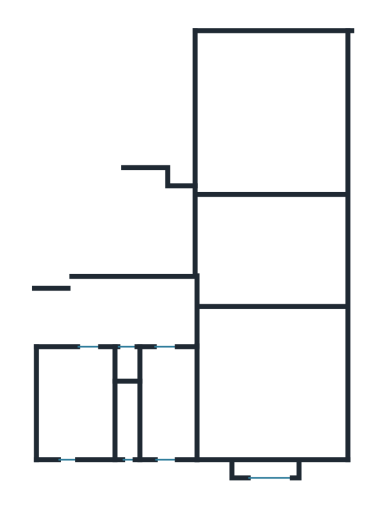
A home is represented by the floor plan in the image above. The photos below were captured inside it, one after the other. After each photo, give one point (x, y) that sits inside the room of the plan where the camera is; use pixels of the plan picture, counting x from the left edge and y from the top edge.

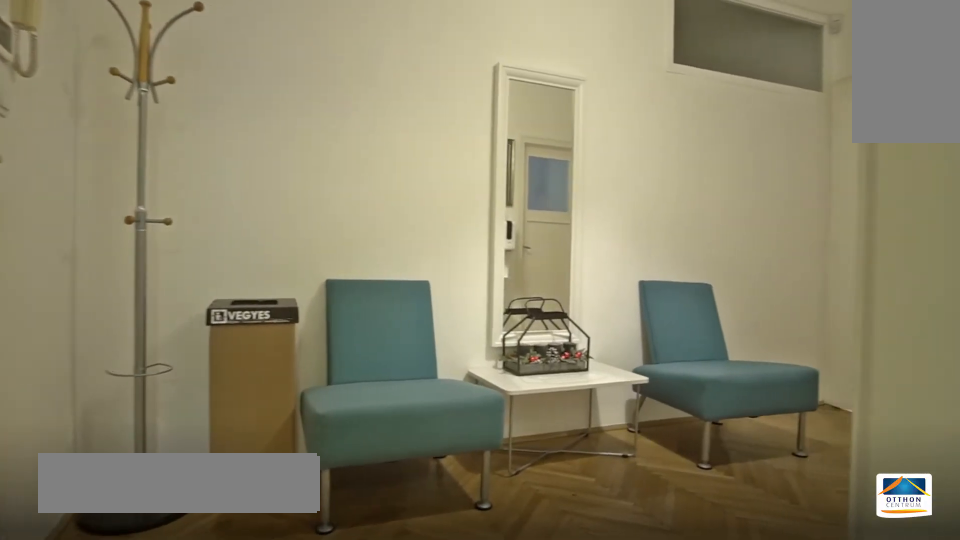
(138, 313)
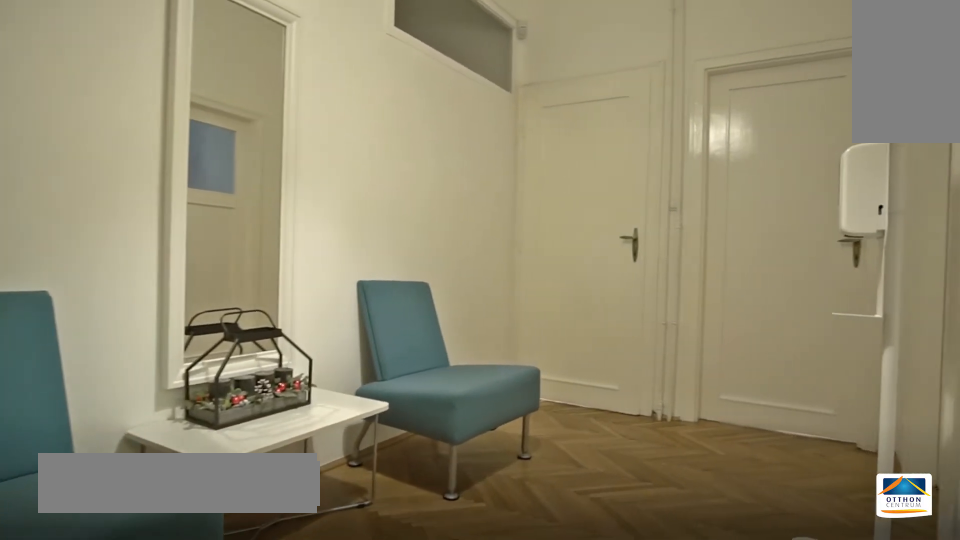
(138, 312)
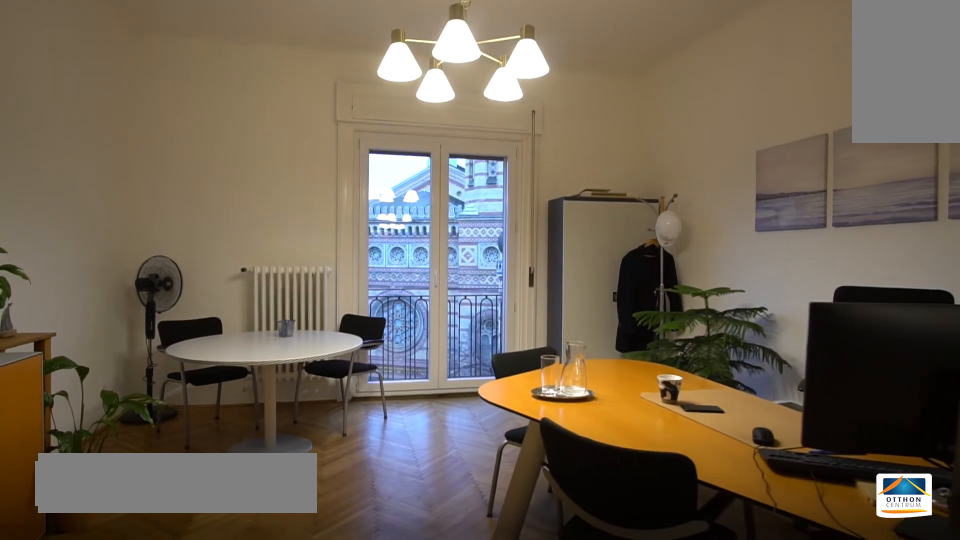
(272, 121)
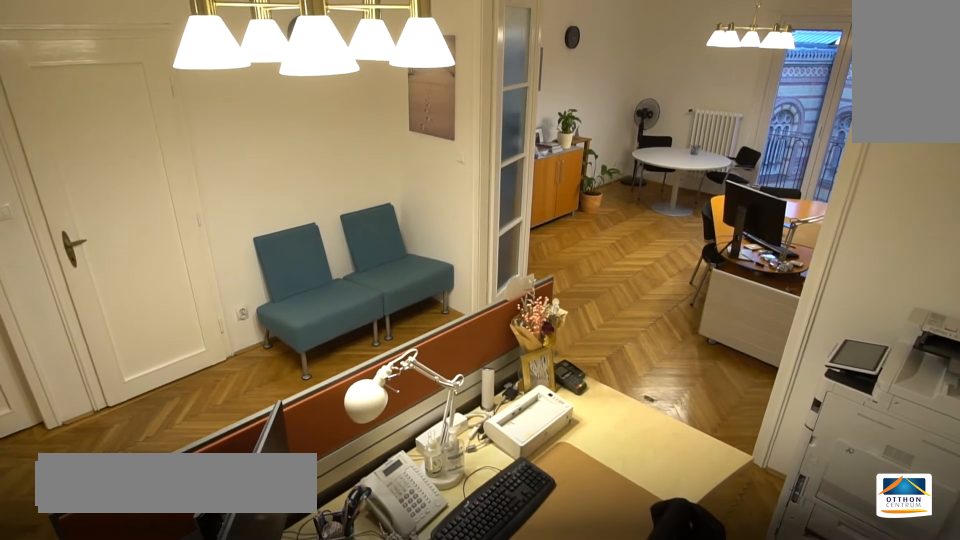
(270, 253)
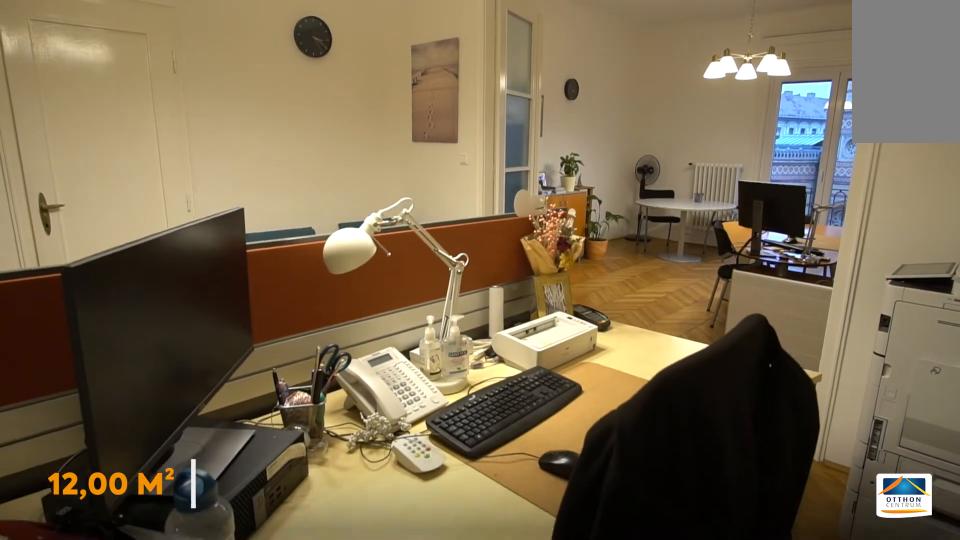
(270, 253)
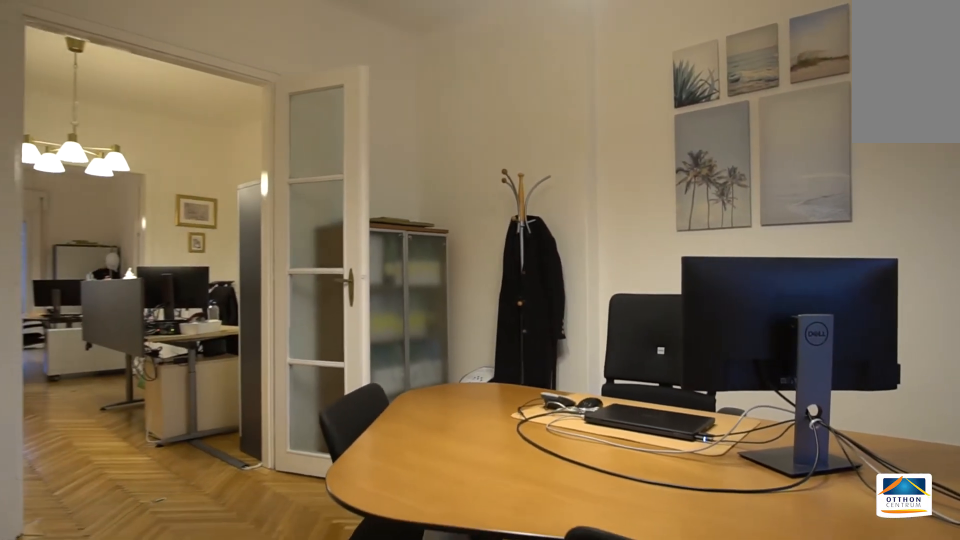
(275, 391)
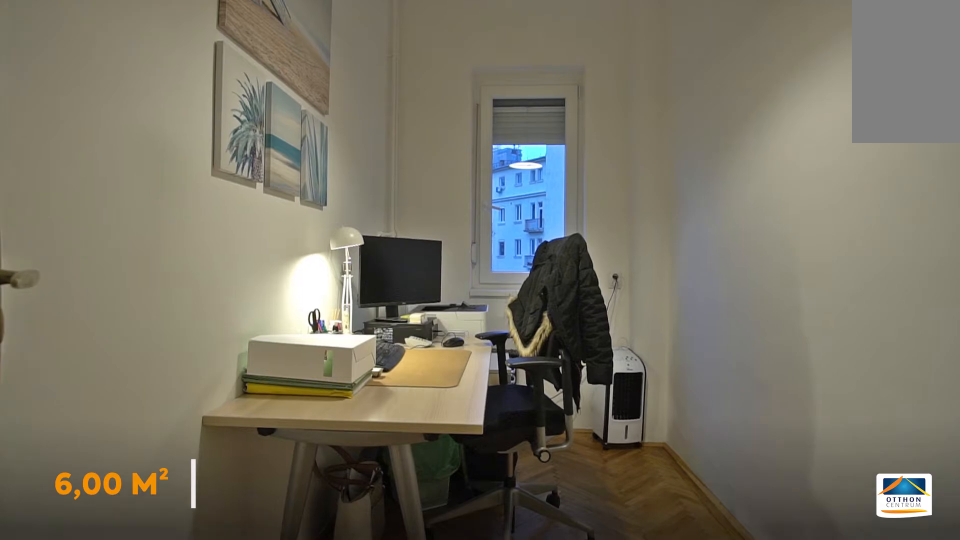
(170, 406)
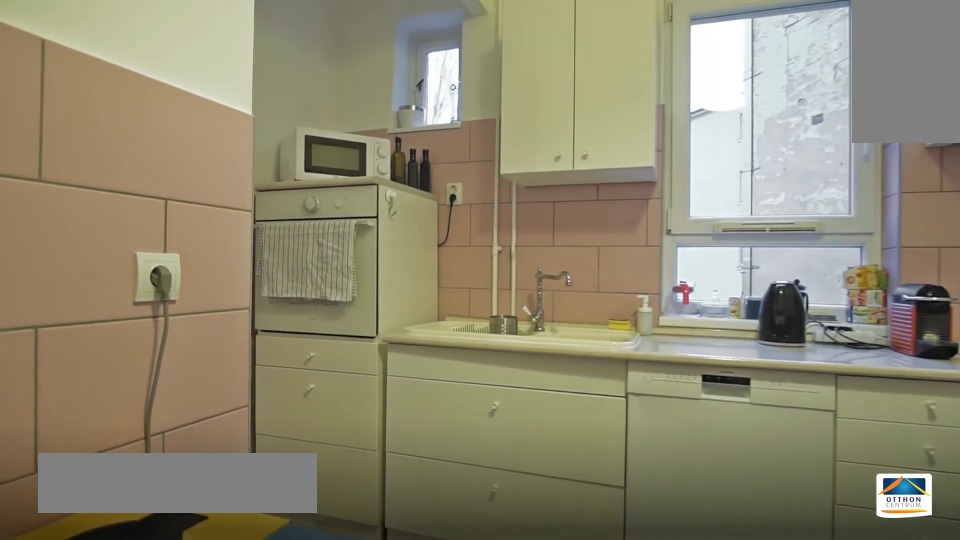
(78, 406)
